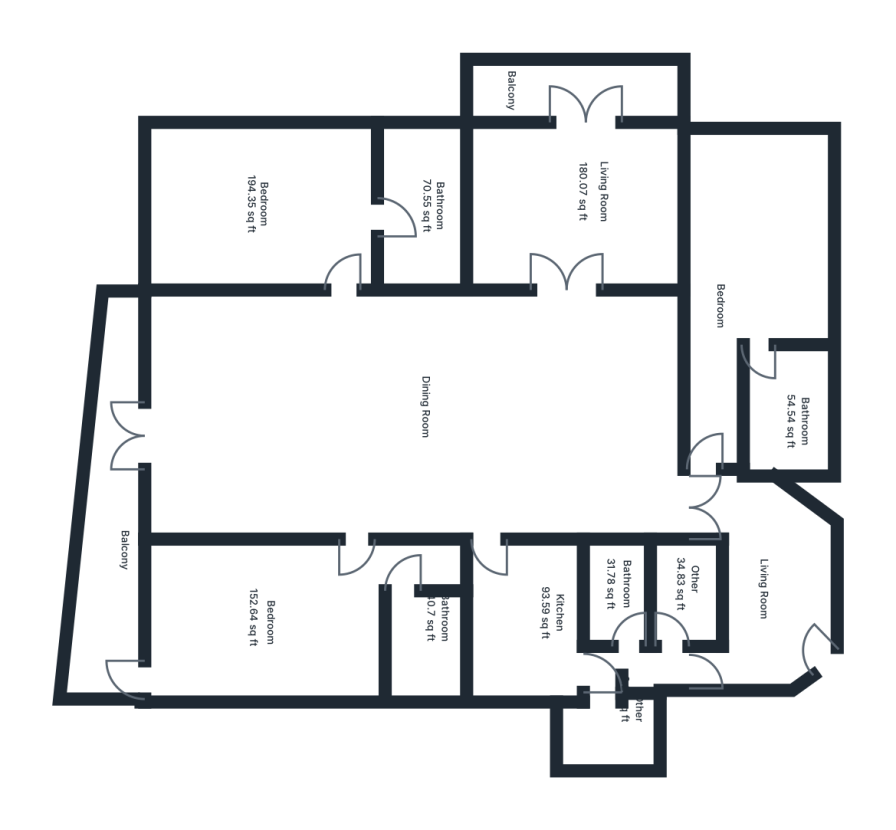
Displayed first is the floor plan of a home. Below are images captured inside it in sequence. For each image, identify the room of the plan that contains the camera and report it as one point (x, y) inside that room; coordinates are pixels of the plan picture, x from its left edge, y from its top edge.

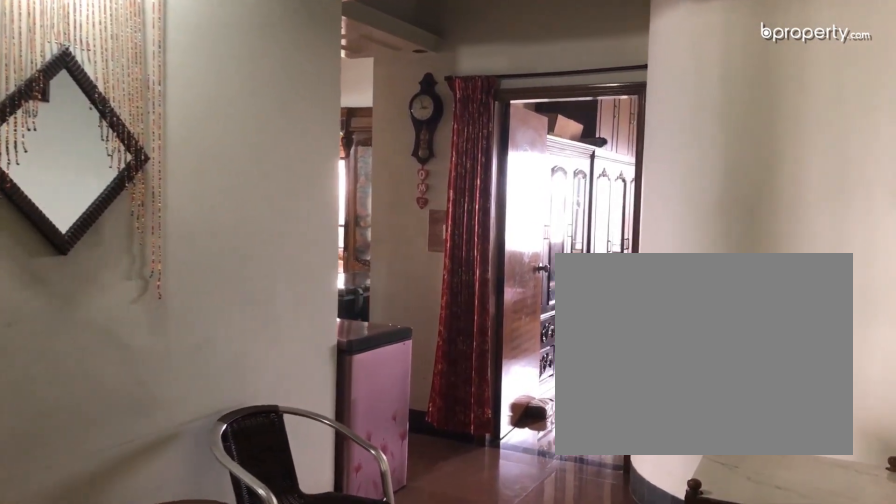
(796, 603)
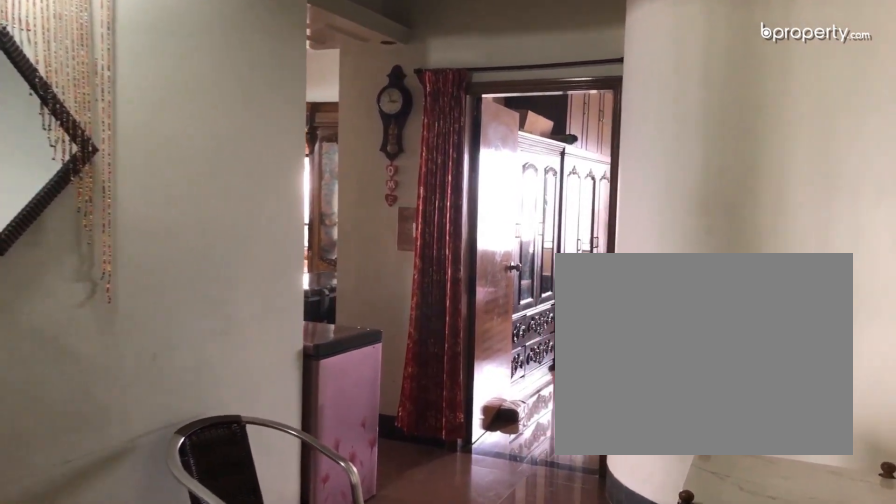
(796, 603)
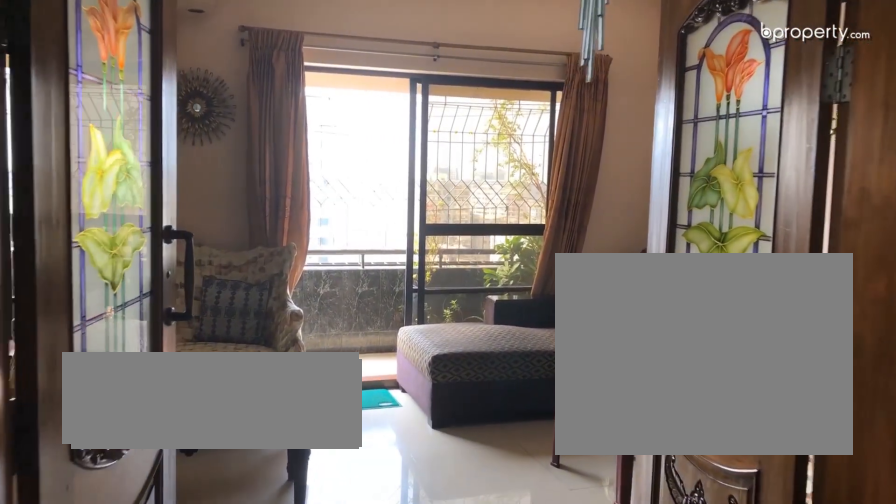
(564, 283)
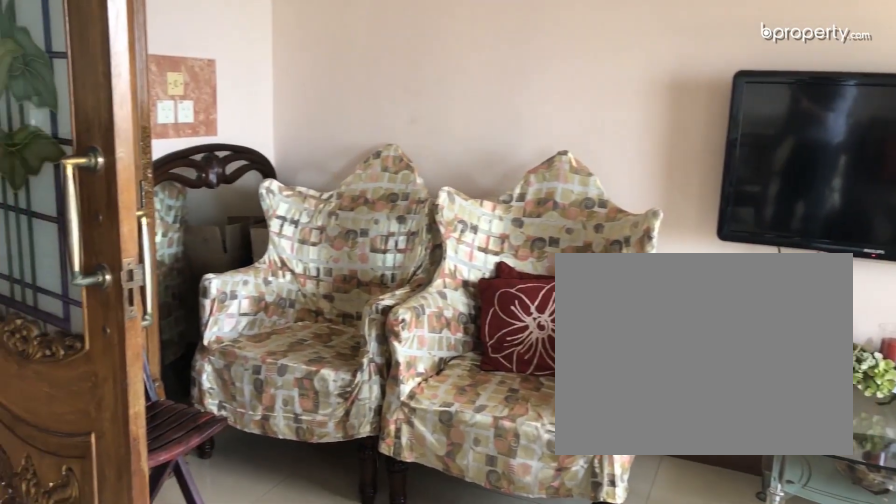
(577, 170)
